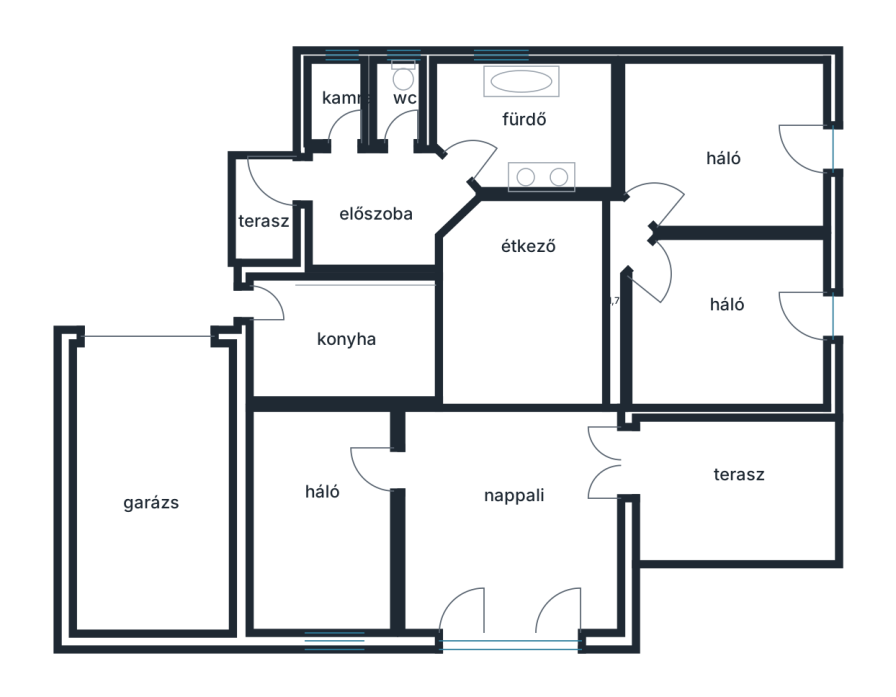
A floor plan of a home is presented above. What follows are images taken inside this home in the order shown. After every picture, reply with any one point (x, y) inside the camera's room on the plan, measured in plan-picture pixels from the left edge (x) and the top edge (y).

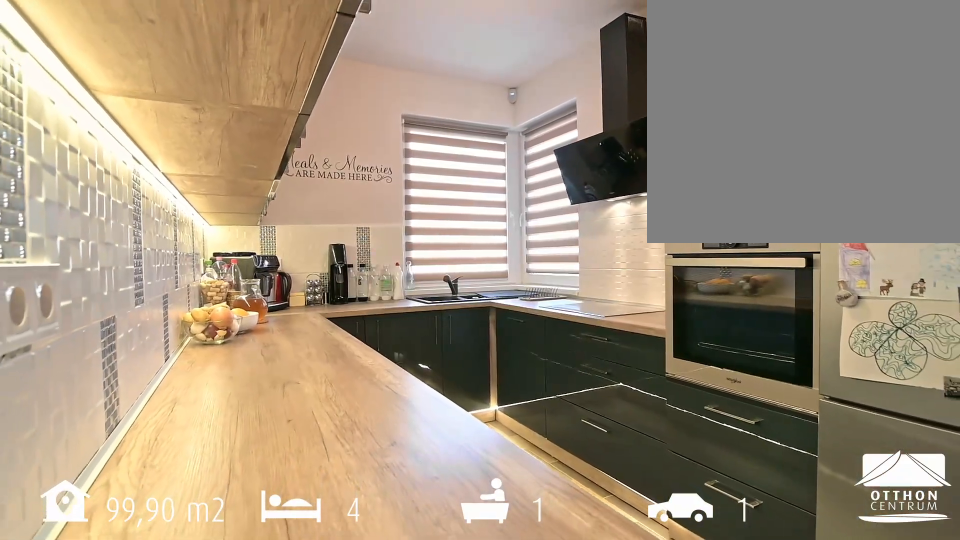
(343, 341)
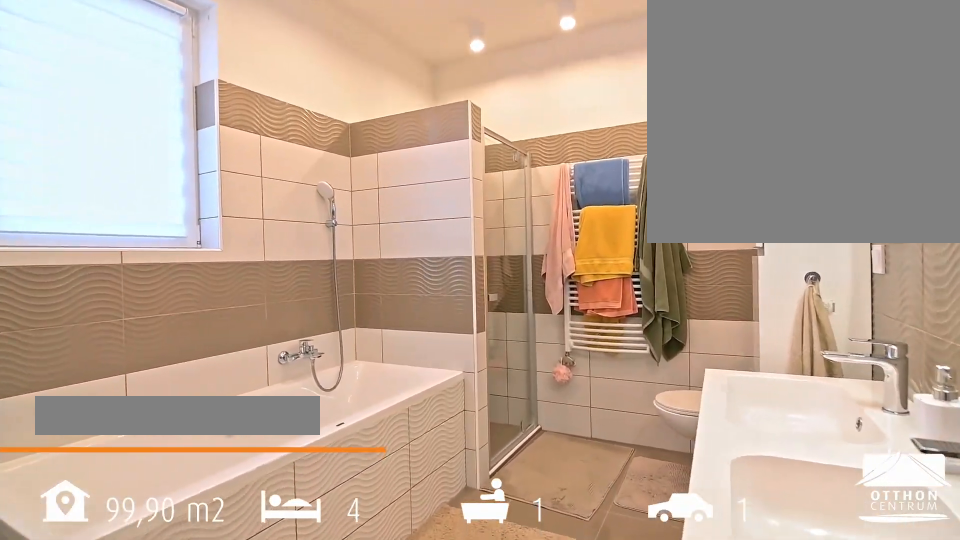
(533, 126)
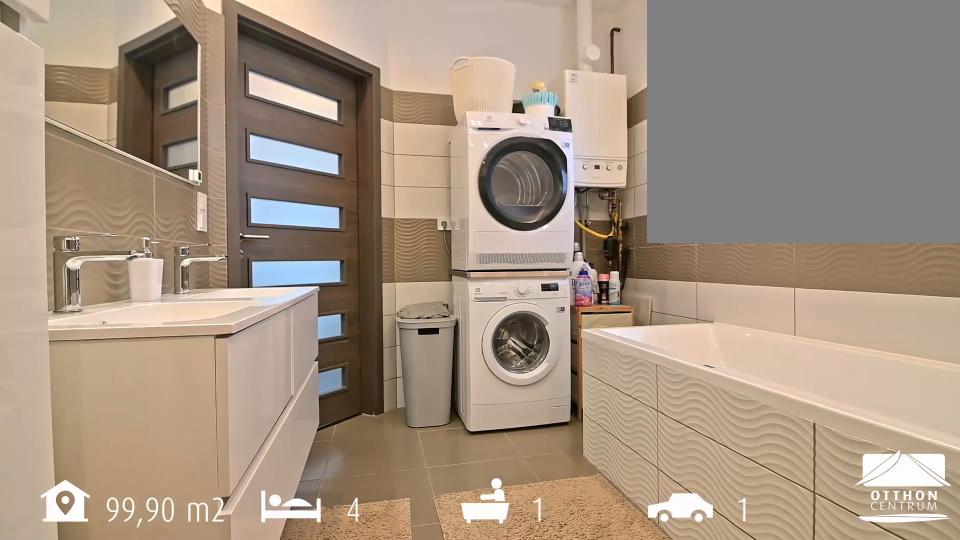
(533, 126)
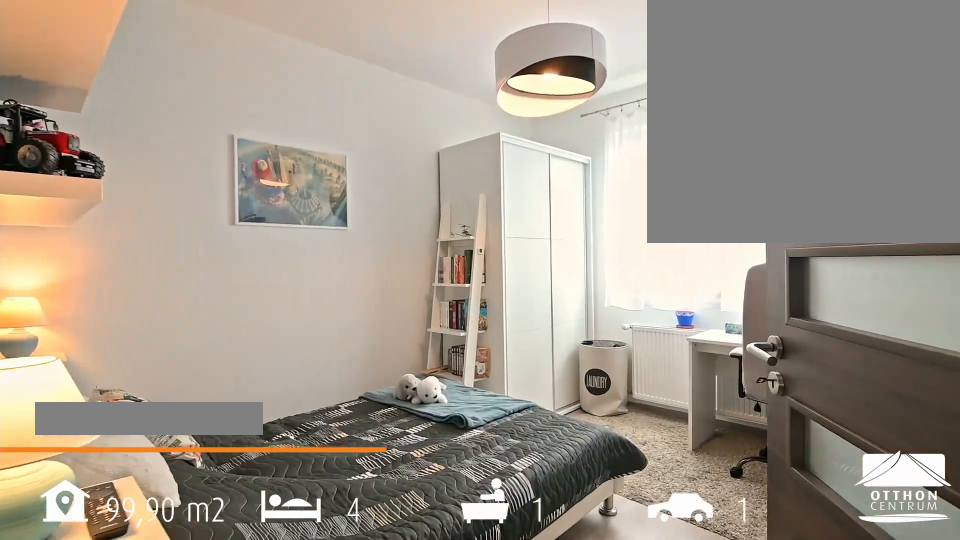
(732, 152)
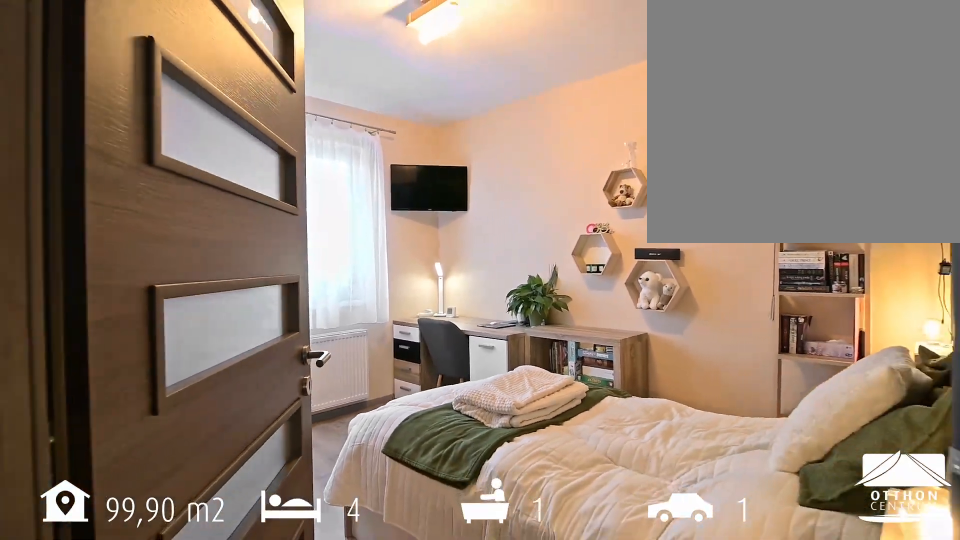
(731, 303)
